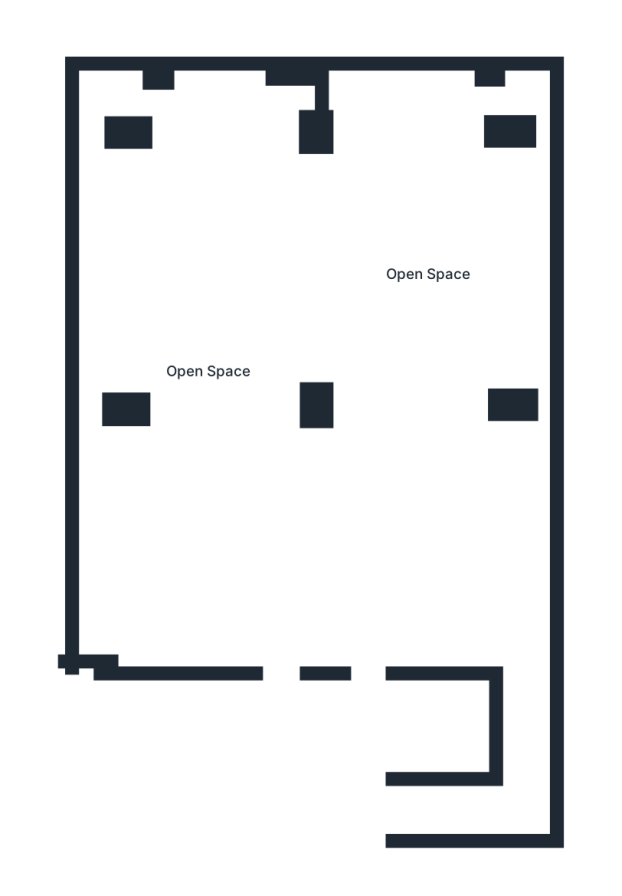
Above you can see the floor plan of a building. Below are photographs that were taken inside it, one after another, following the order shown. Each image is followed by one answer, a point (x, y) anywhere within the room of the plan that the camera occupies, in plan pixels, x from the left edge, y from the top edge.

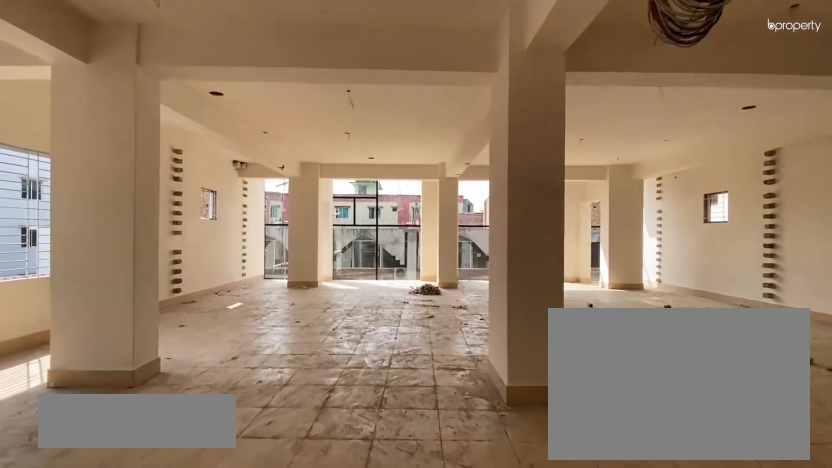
(259, 525)
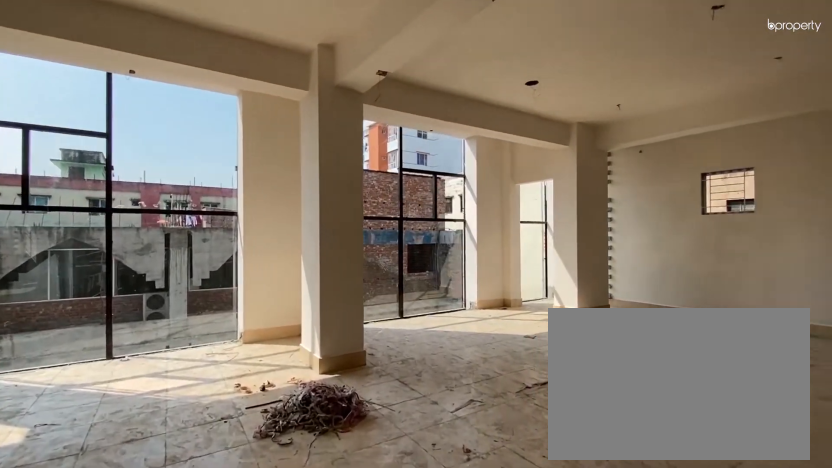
(339, 317)
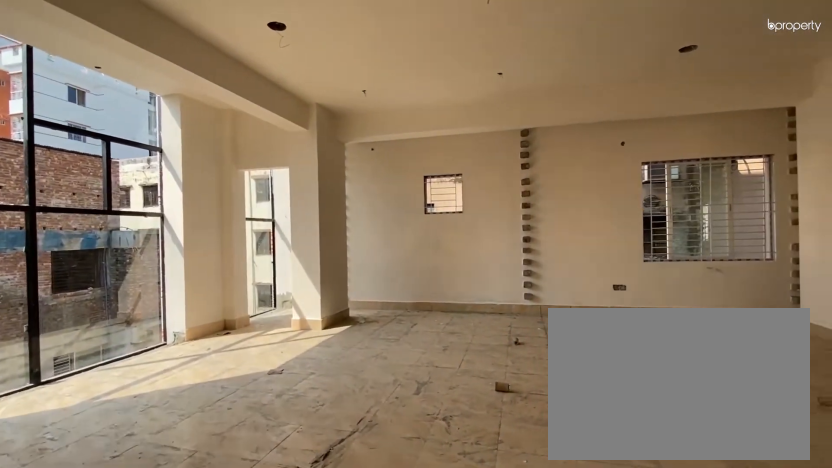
(339, 317)
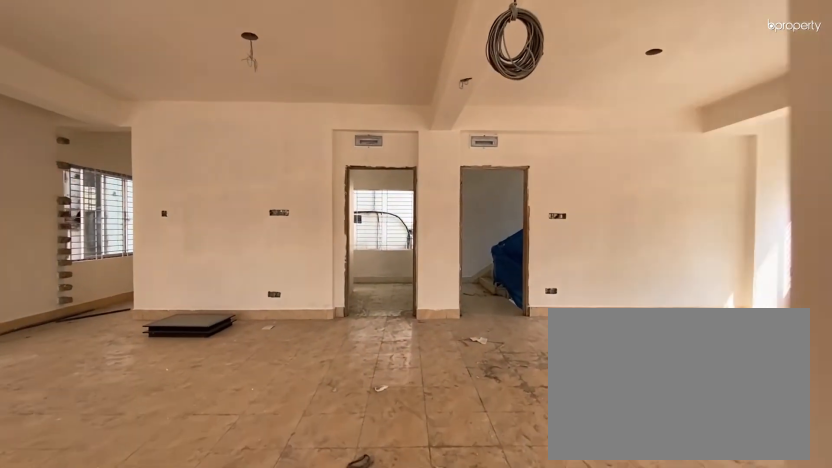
(370, 539)
